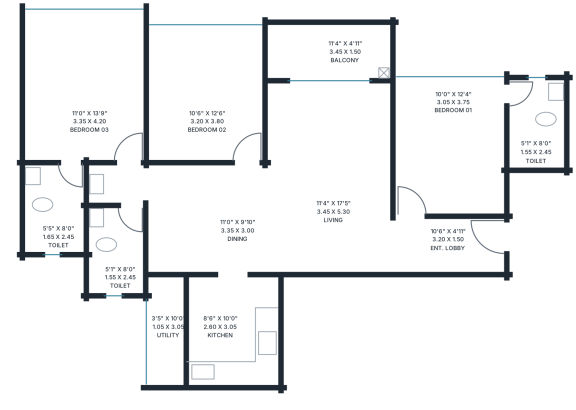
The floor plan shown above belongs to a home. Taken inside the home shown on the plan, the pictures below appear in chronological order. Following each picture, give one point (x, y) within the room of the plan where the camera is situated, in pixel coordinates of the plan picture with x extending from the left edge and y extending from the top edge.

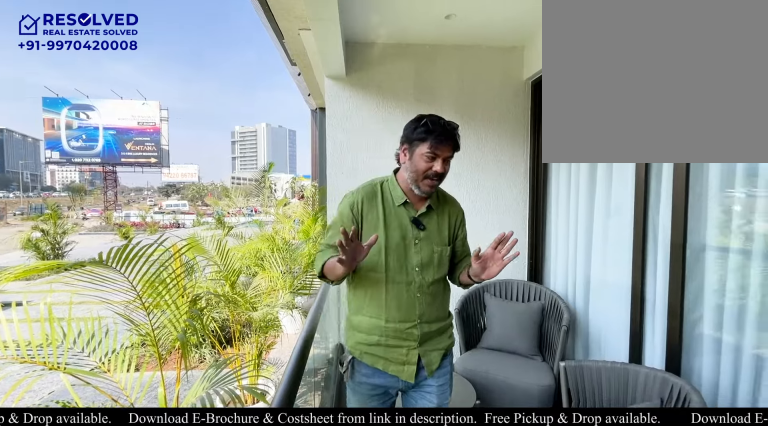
(328, 50)
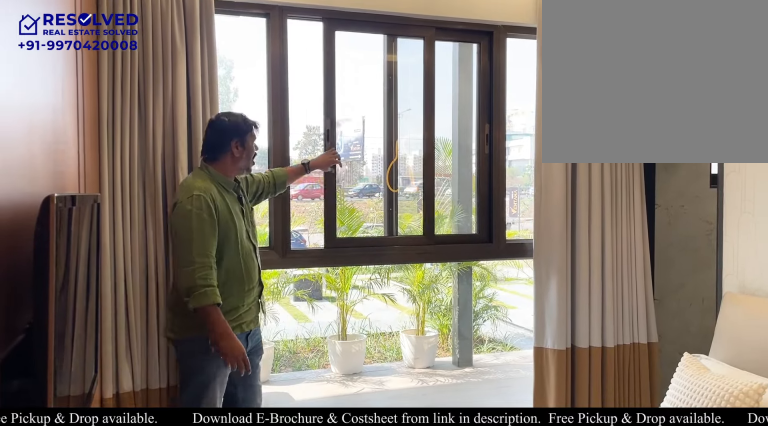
(450, 146)
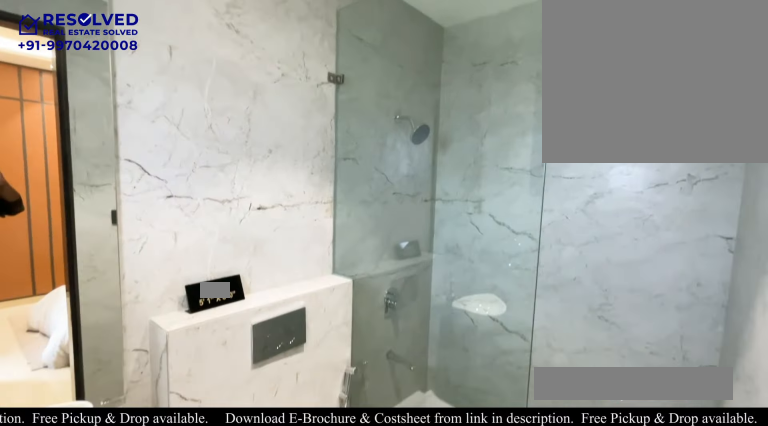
(535, 125)
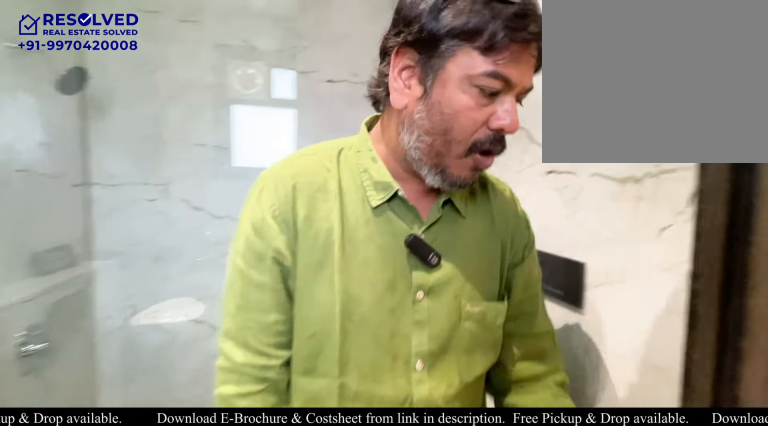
(536, 125)
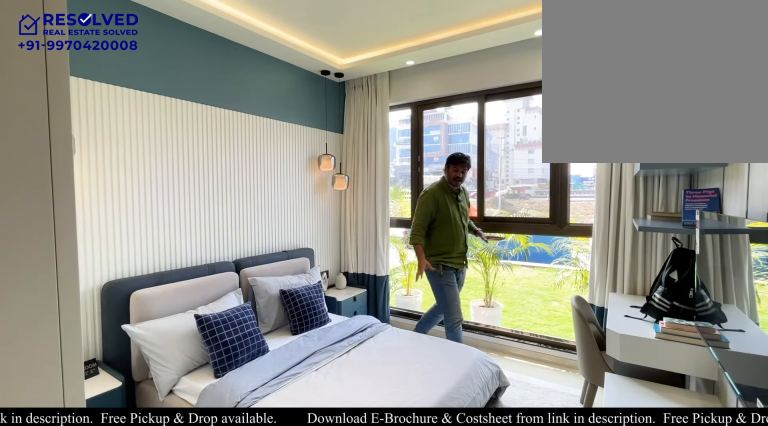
(205, 93)
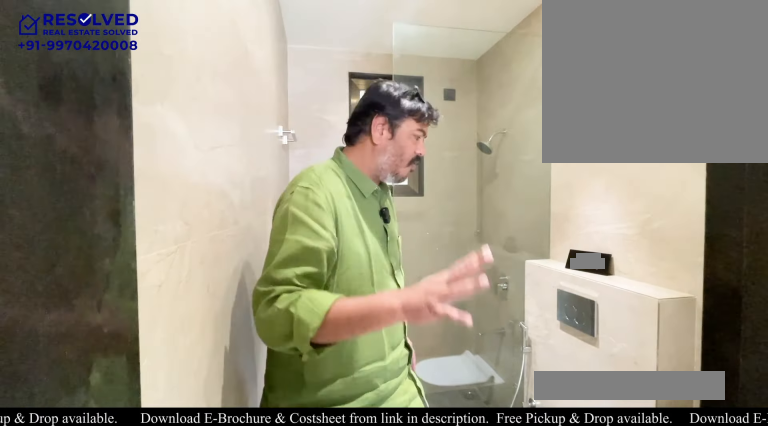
(115, 249)
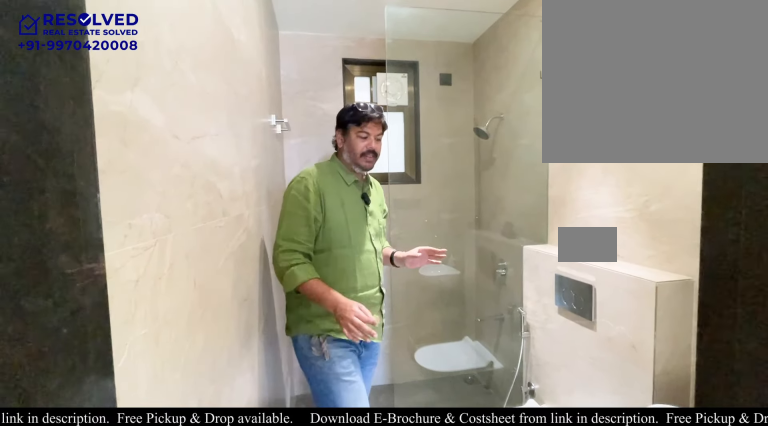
(115, 249)
